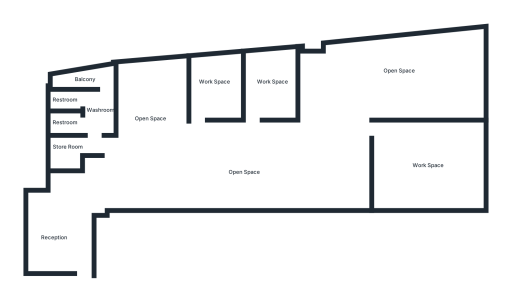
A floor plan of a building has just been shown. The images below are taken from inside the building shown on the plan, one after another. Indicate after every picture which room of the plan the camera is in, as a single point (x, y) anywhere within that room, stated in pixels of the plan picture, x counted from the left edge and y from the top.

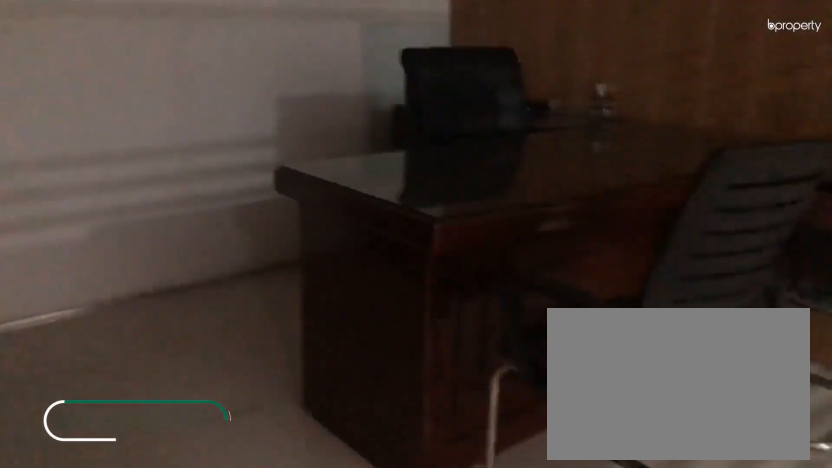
(262, 90)
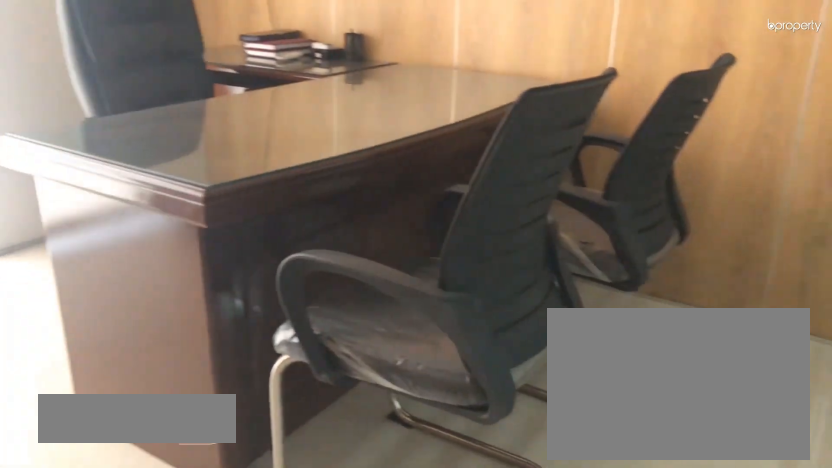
(206, 89)
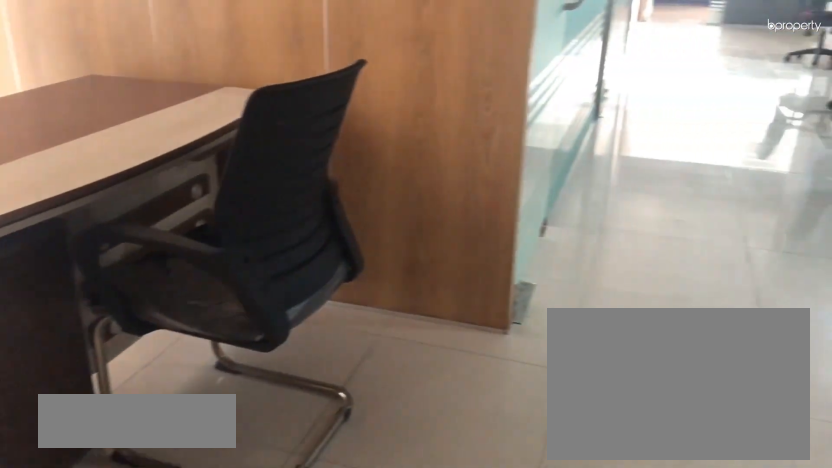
(155, 123)
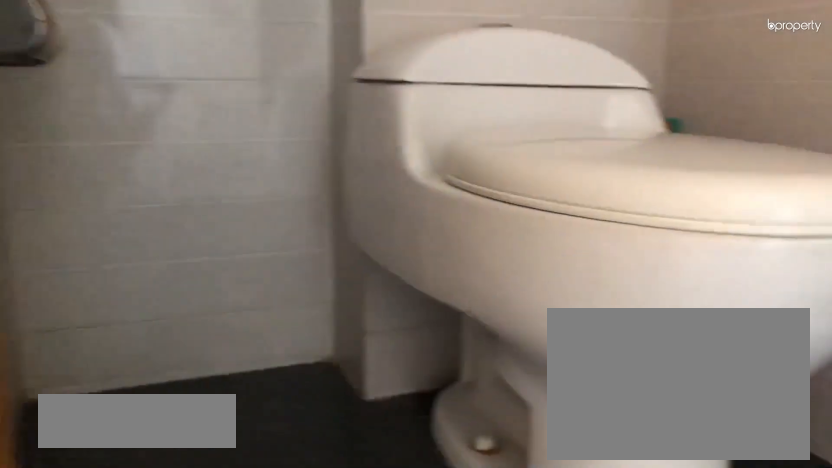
(64, 124)
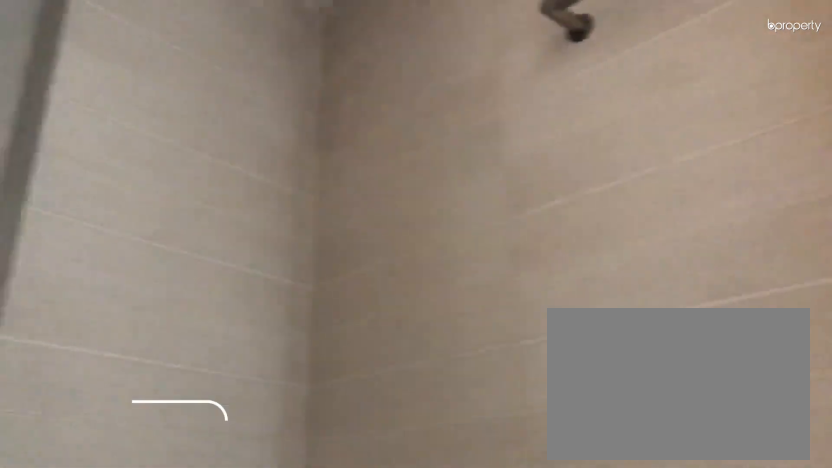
(64, 124)
